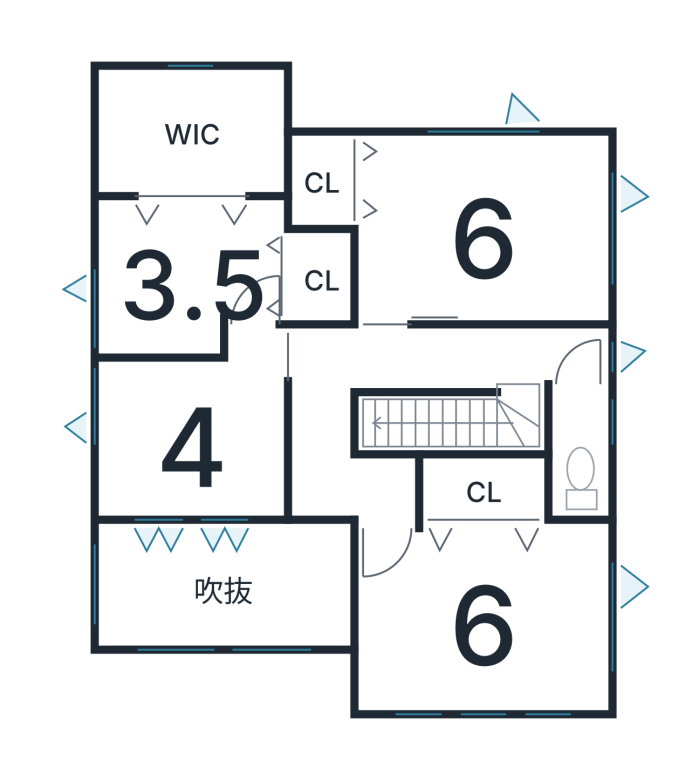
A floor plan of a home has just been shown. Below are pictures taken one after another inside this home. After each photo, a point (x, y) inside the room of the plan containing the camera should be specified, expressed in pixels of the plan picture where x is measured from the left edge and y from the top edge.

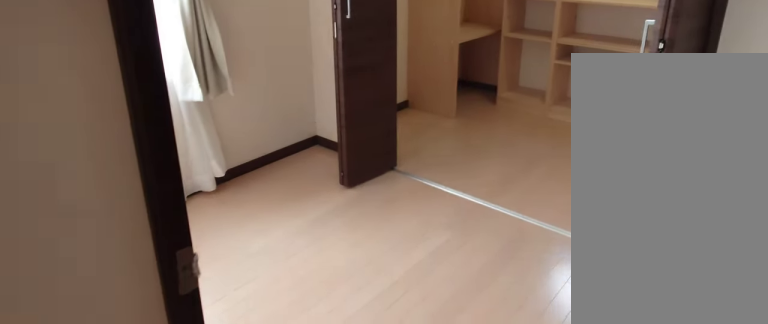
(185, 286)
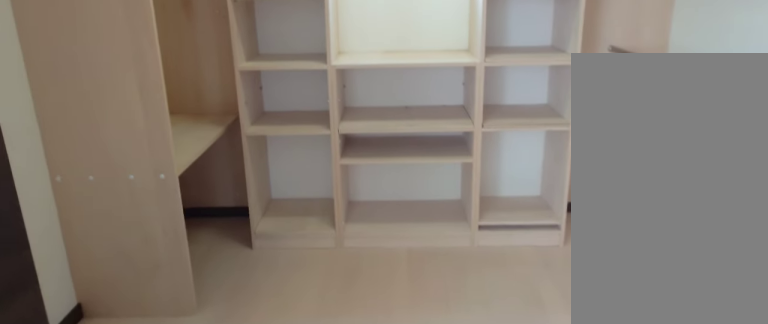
(178, 122)
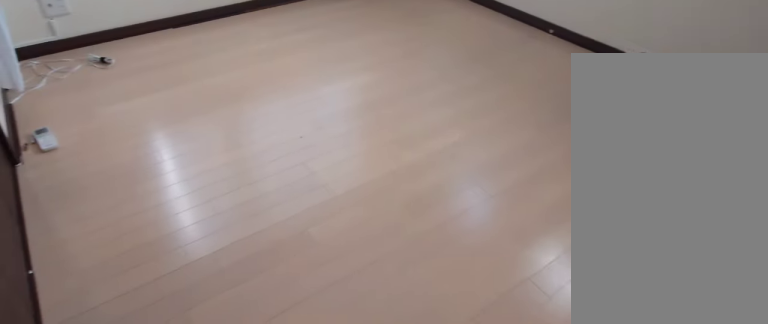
(474, 603)
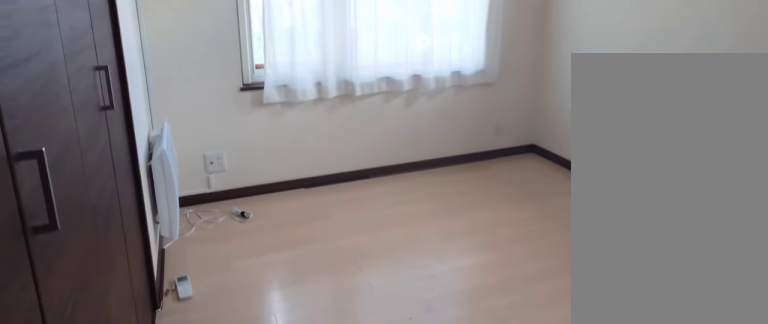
(474, 603)
